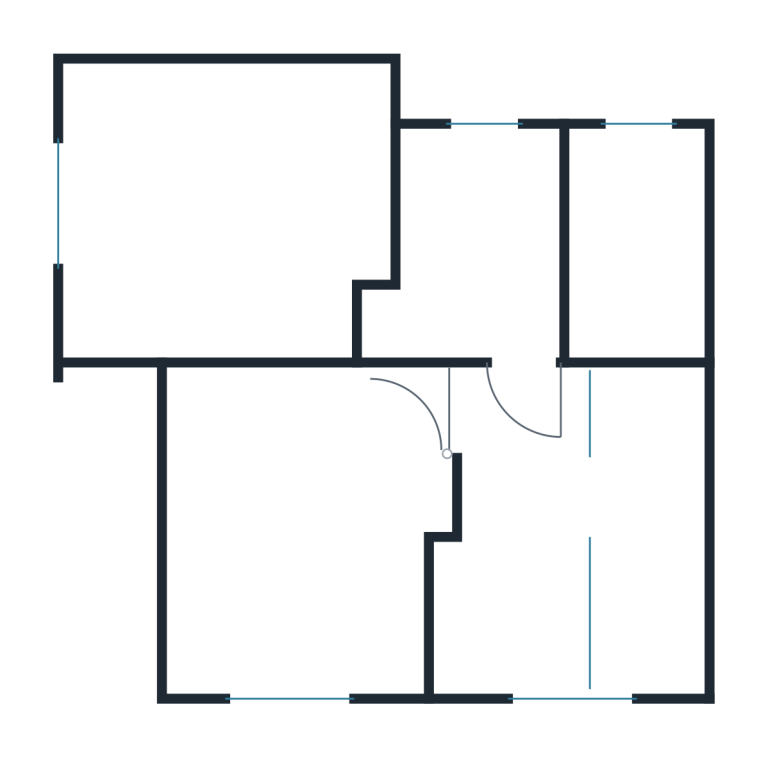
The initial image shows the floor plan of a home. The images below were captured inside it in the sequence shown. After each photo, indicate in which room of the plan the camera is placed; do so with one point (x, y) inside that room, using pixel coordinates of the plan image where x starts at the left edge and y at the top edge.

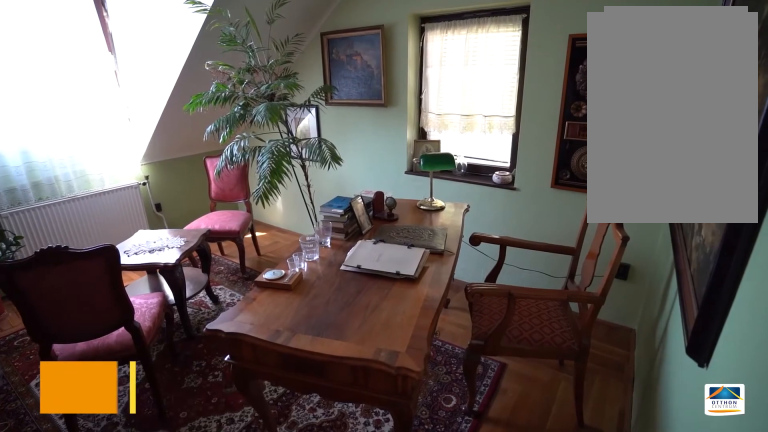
(294, 530)
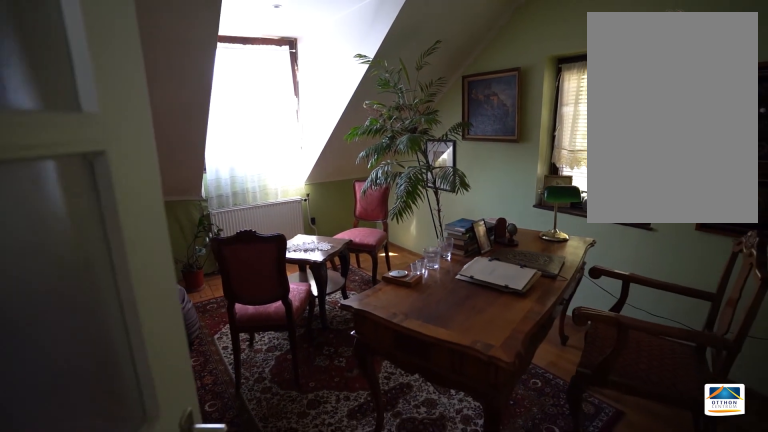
(294, 530)
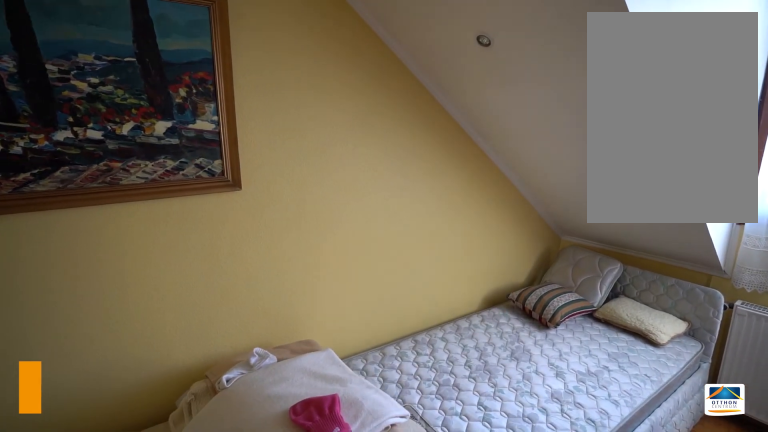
(526, 517)
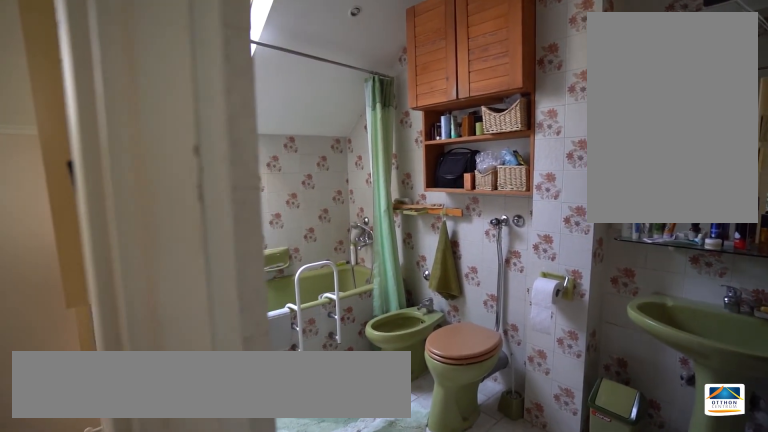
(646, 233)
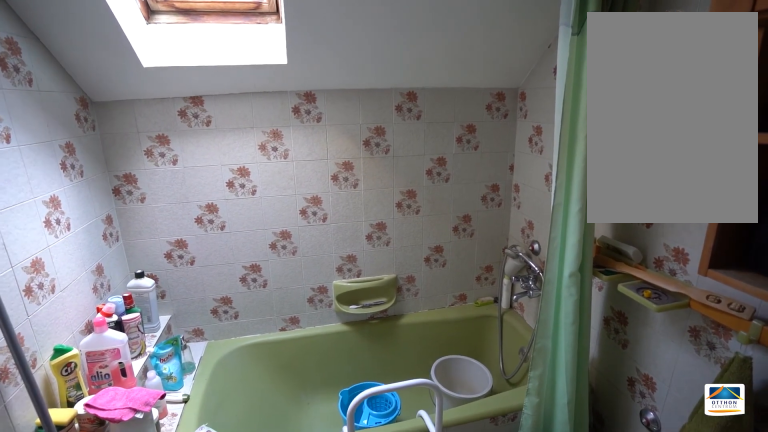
(646, 234)
